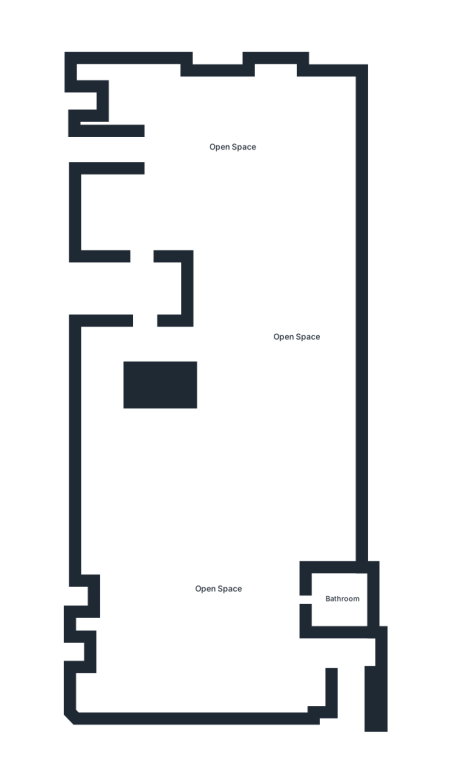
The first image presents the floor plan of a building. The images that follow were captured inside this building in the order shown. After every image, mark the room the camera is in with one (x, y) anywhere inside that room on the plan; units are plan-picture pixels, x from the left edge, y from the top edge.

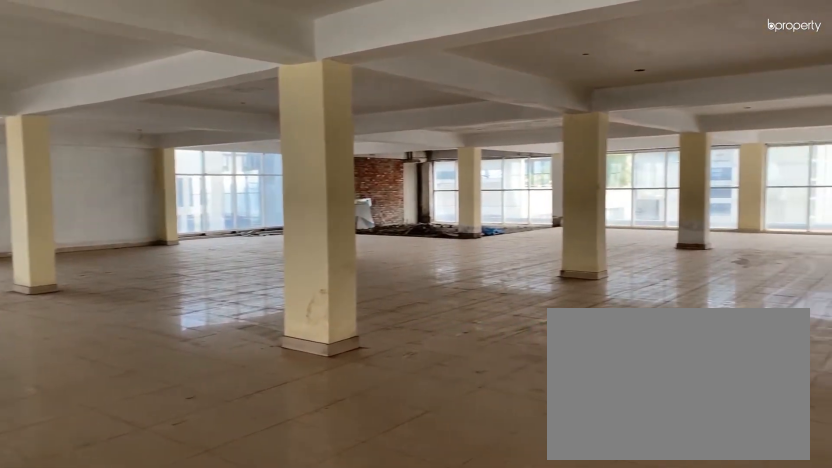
(234, 147)
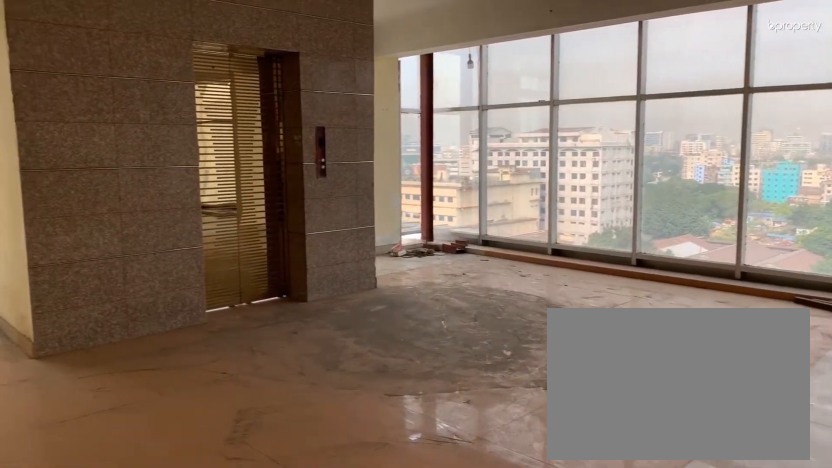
(234, 147)
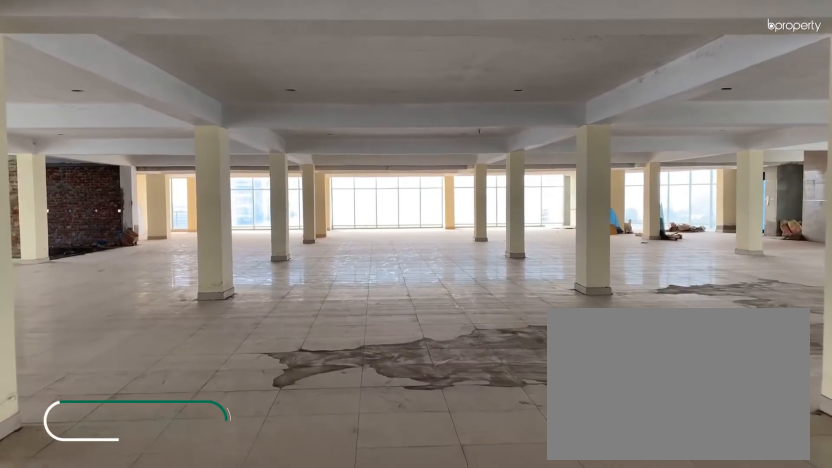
(295, 337)
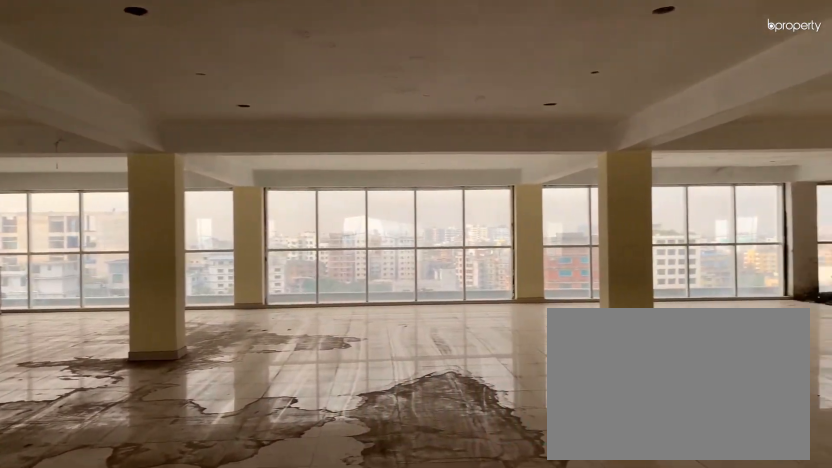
(295, 337)
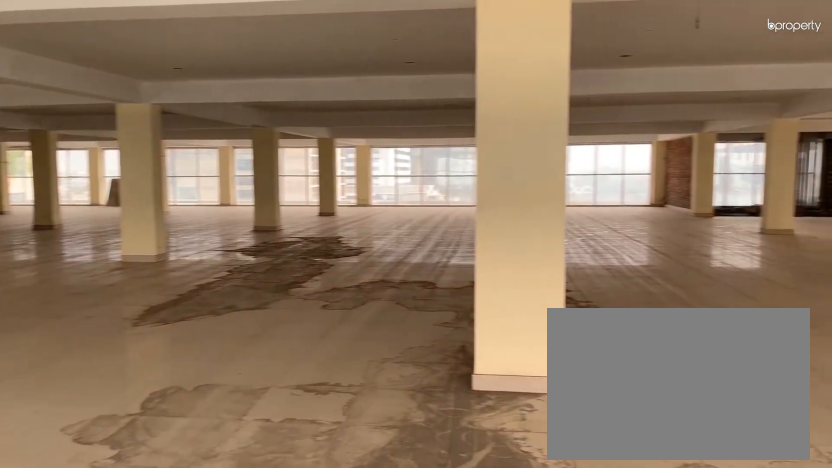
(217, 589)
